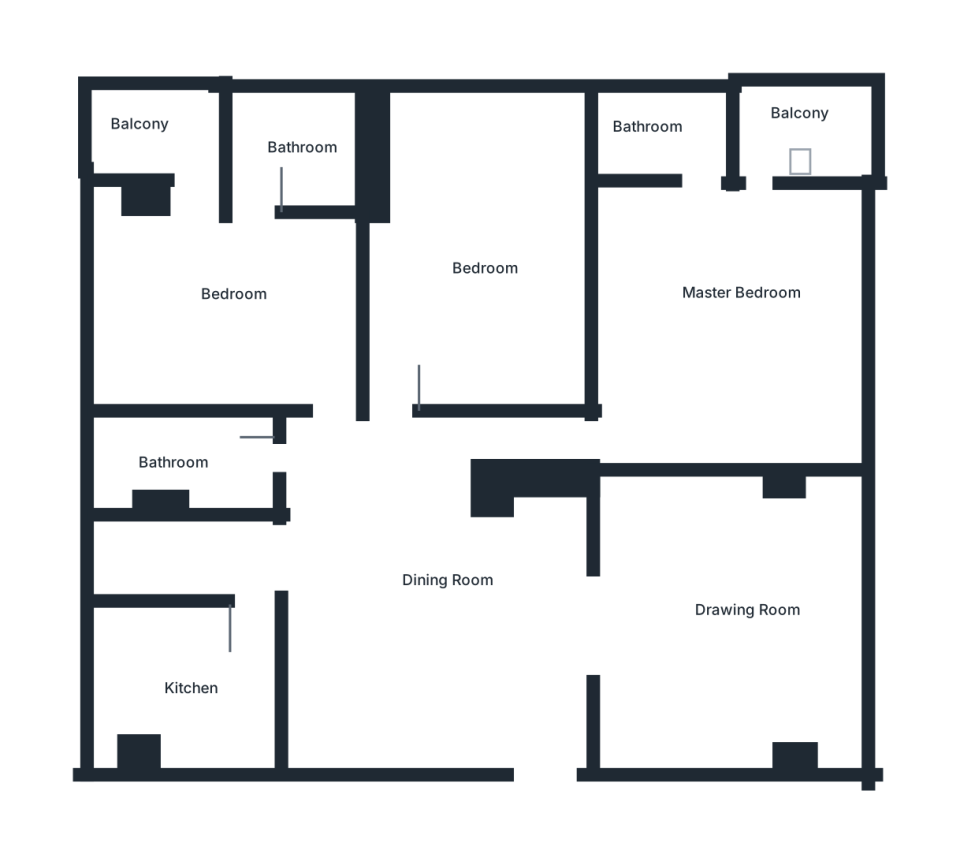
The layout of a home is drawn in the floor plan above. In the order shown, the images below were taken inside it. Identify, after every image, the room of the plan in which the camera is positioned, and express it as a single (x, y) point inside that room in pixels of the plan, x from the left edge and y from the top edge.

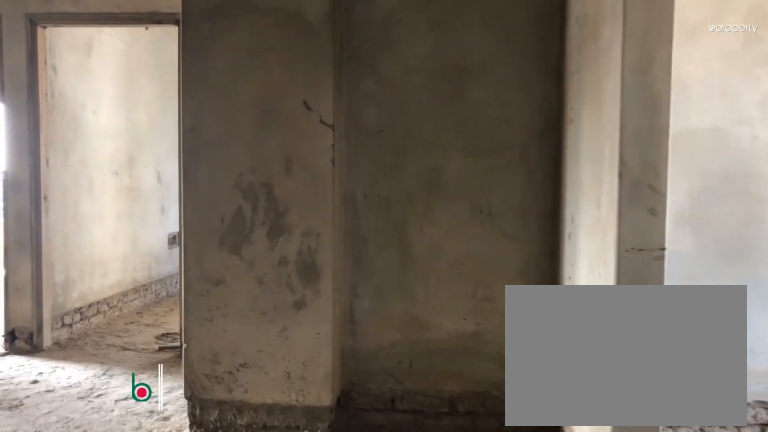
(537, 742)
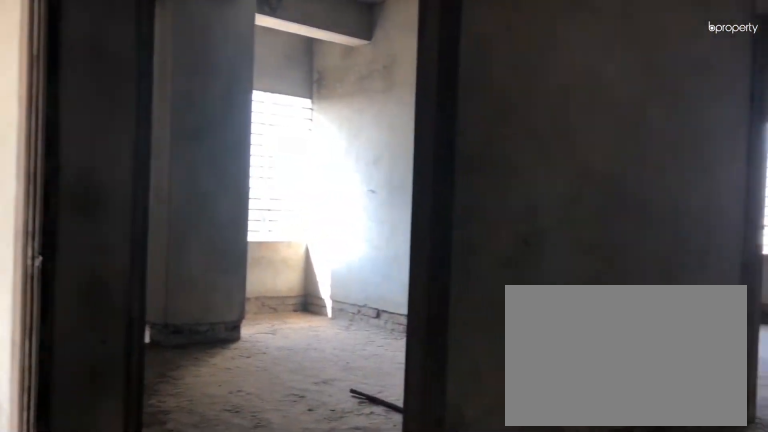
(447, 569)
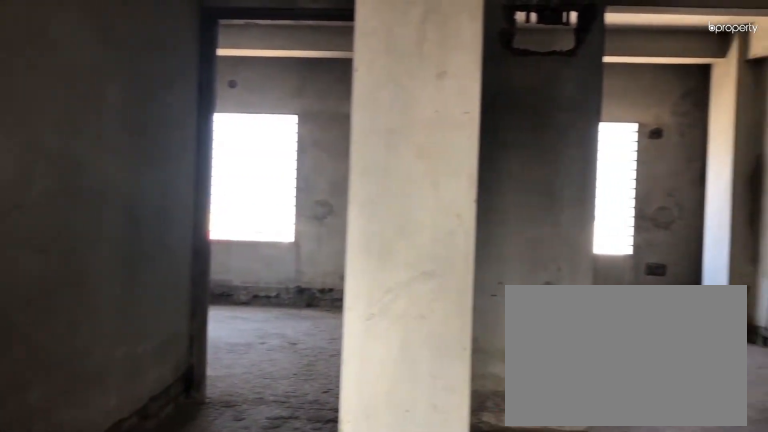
(447, 569)
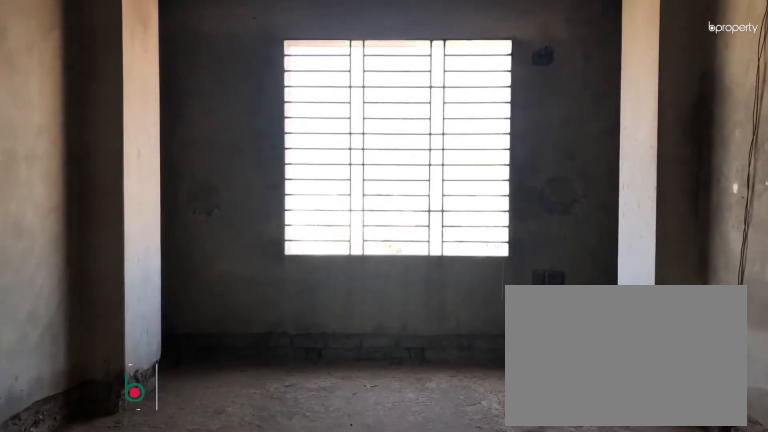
(745, 624)
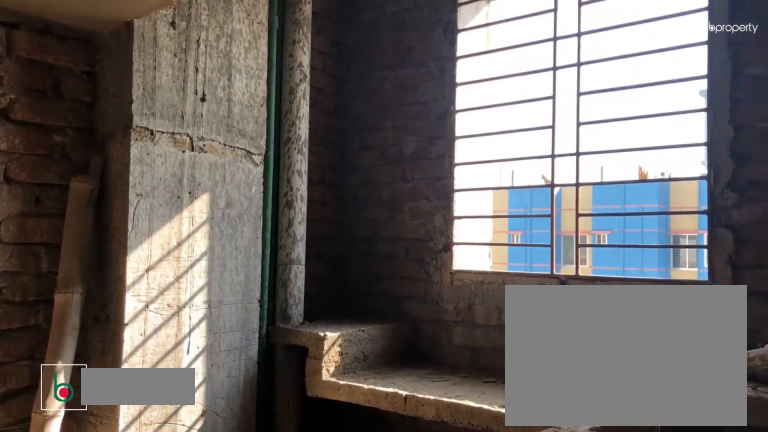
(177, 692)
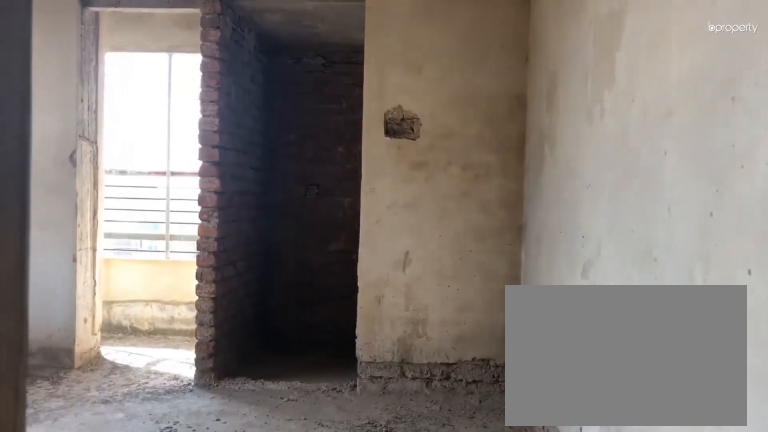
(311, 366)
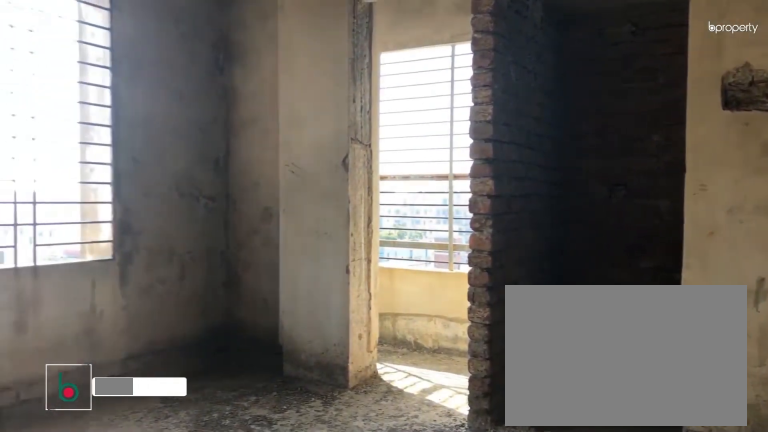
(243, 277)
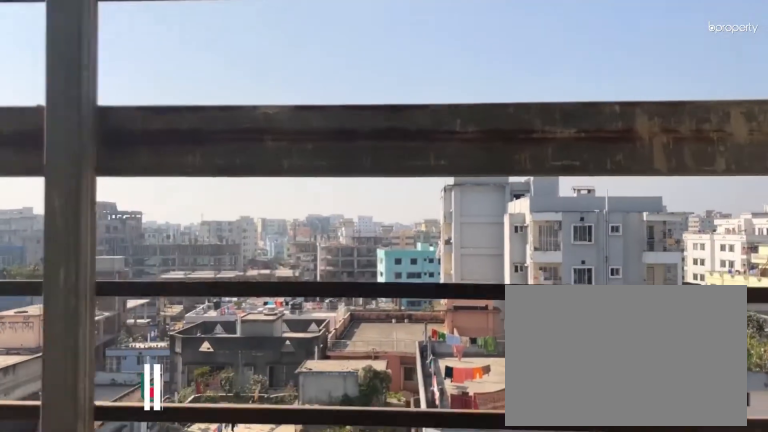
(159, 133)
